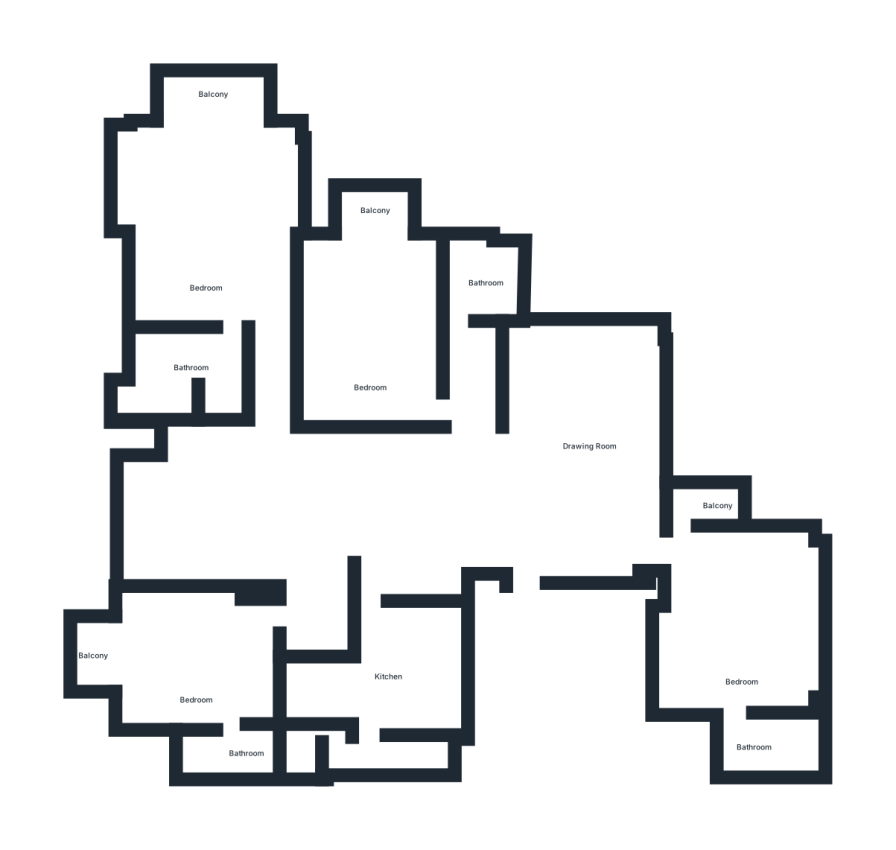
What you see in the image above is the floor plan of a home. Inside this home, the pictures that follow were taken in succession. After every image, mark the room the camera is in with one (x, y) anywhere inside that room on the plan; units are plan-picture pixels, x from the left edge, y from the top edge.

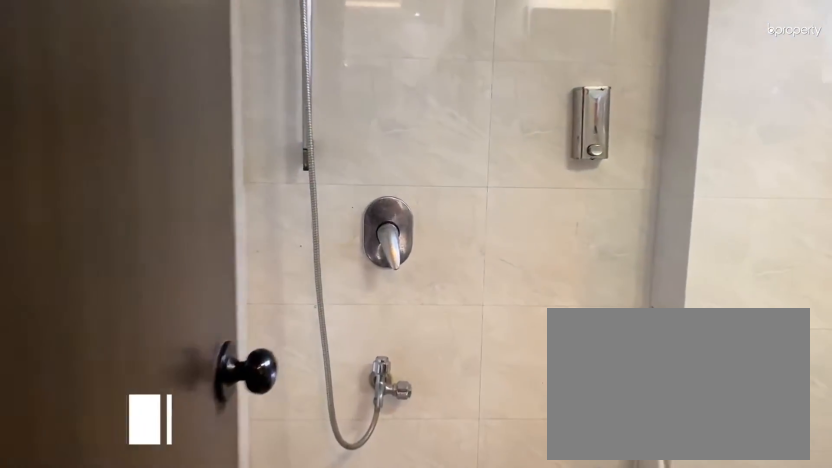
(486, 271)
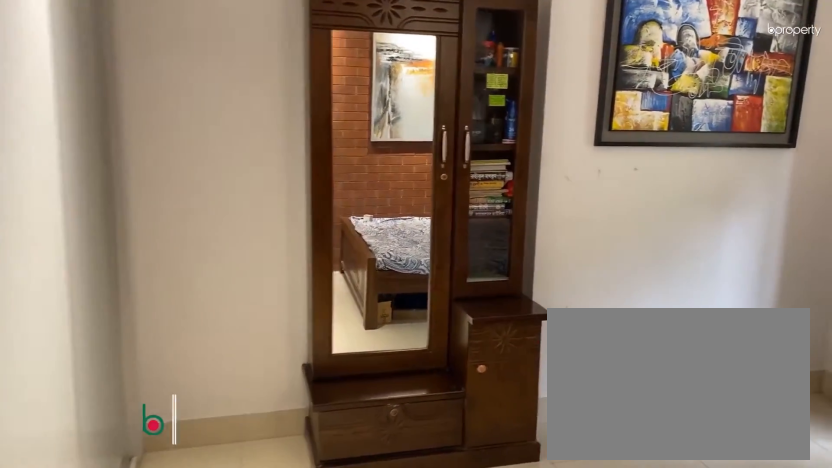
(381, 345)
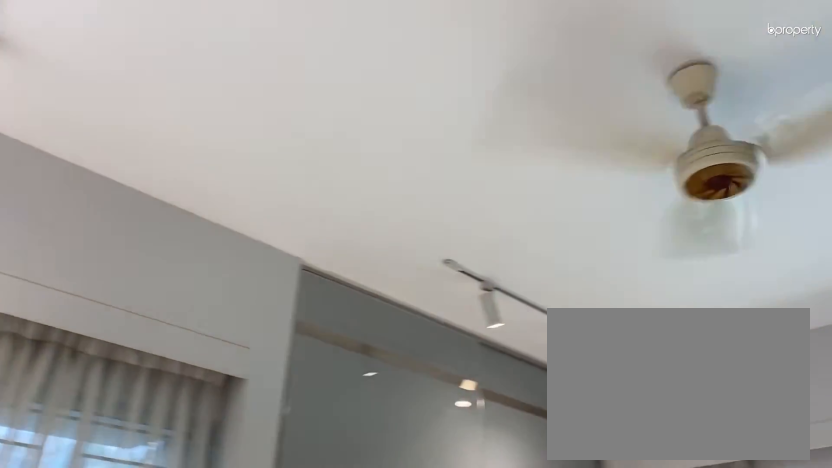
(209, 264)
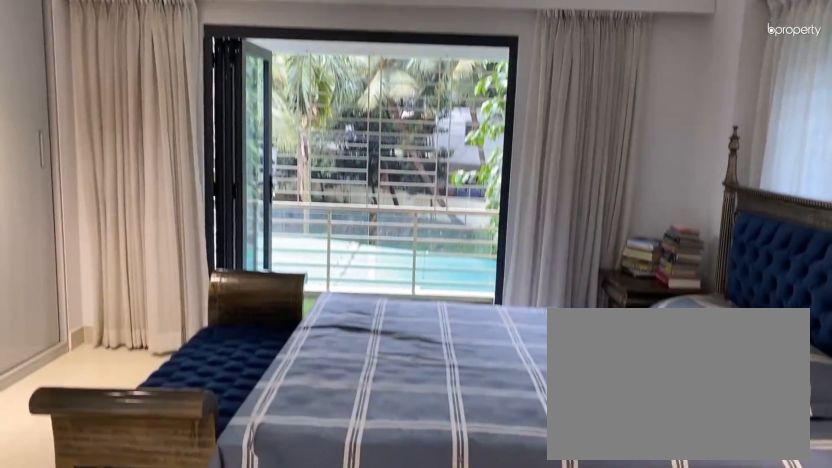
(209, 264)
